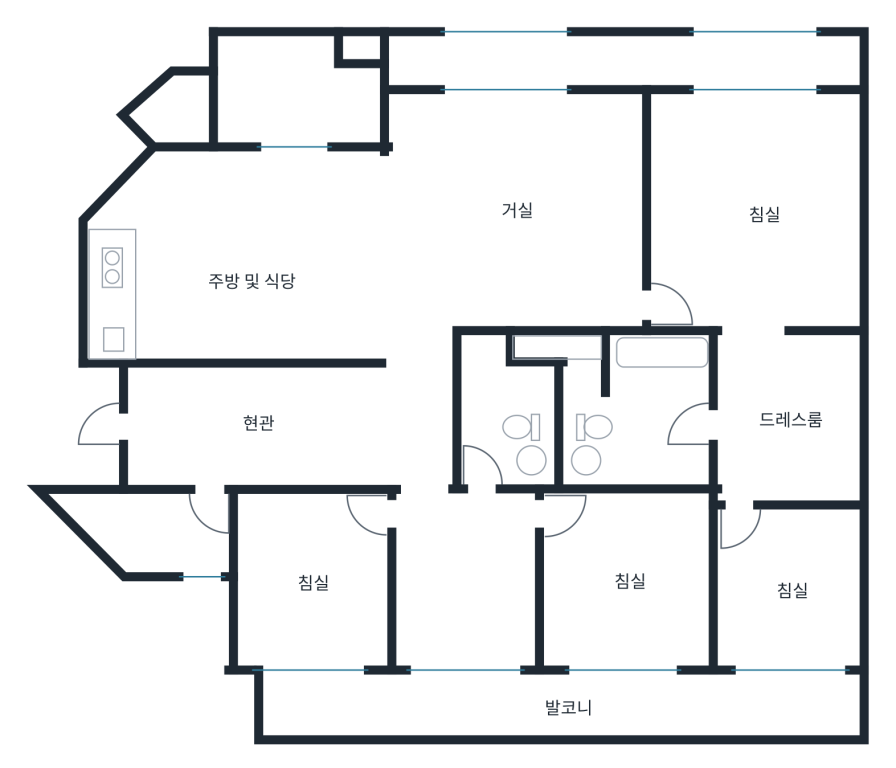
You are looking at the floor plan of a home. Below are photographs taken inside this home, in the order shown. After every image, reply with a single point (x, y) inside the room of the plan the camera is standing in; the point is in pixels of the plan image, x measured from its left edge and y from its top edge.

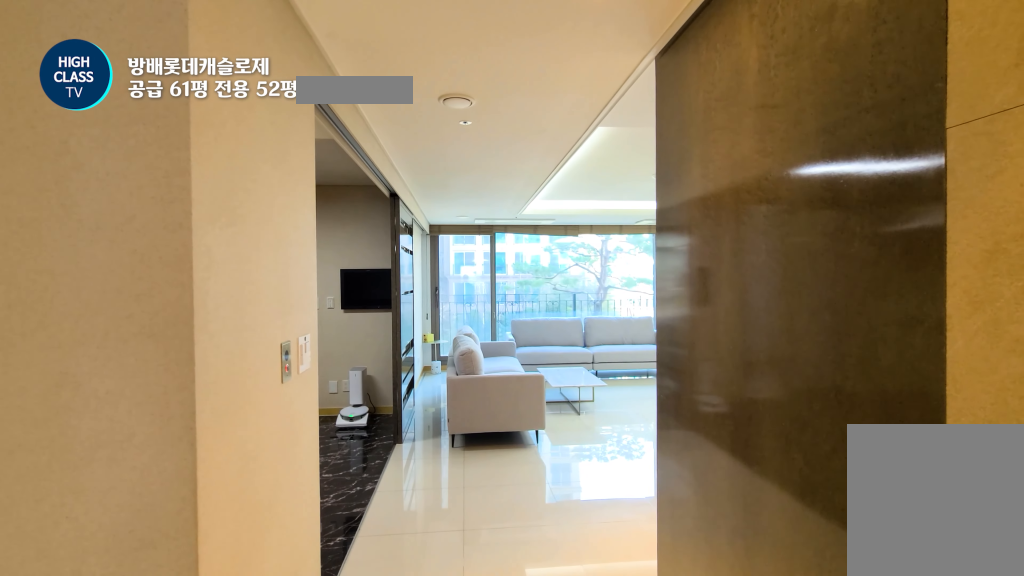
(418, 407)
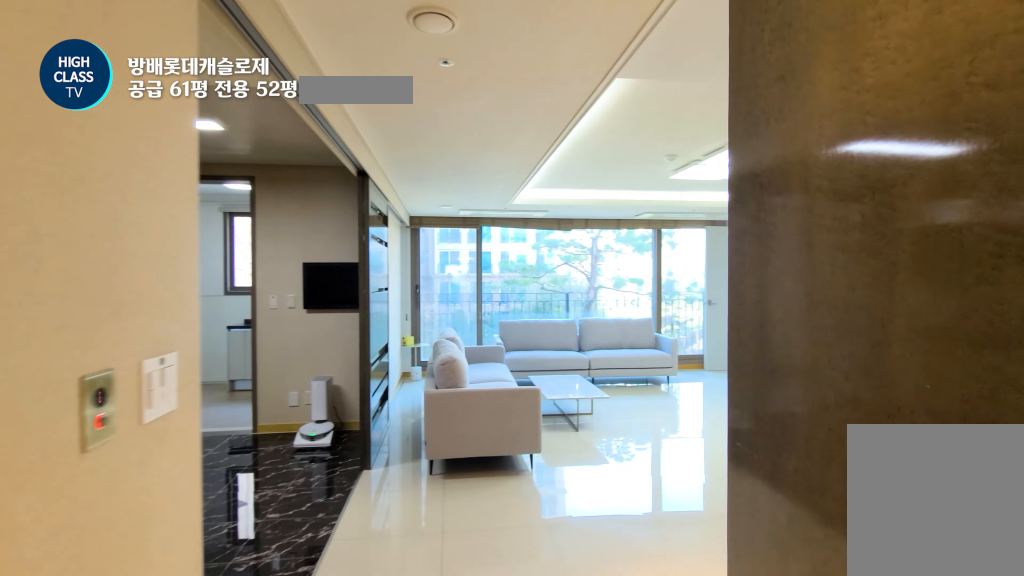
(418, 407)
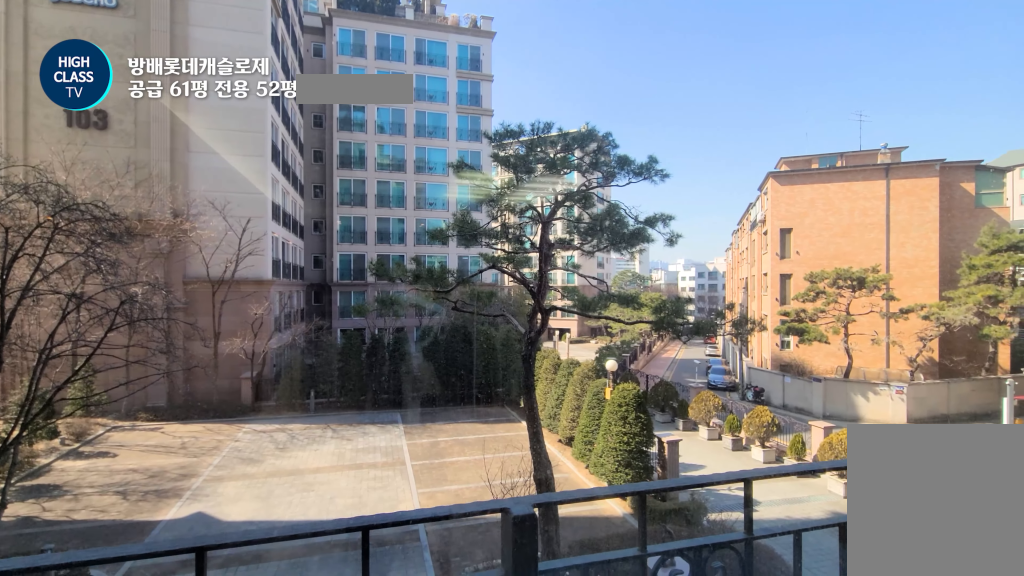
(515, 196)
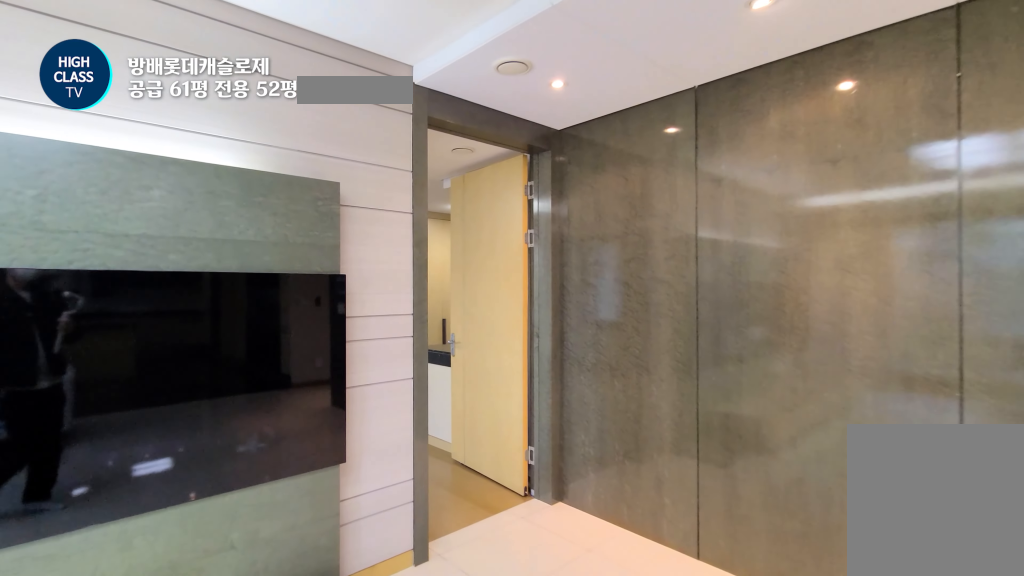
(515, 196)
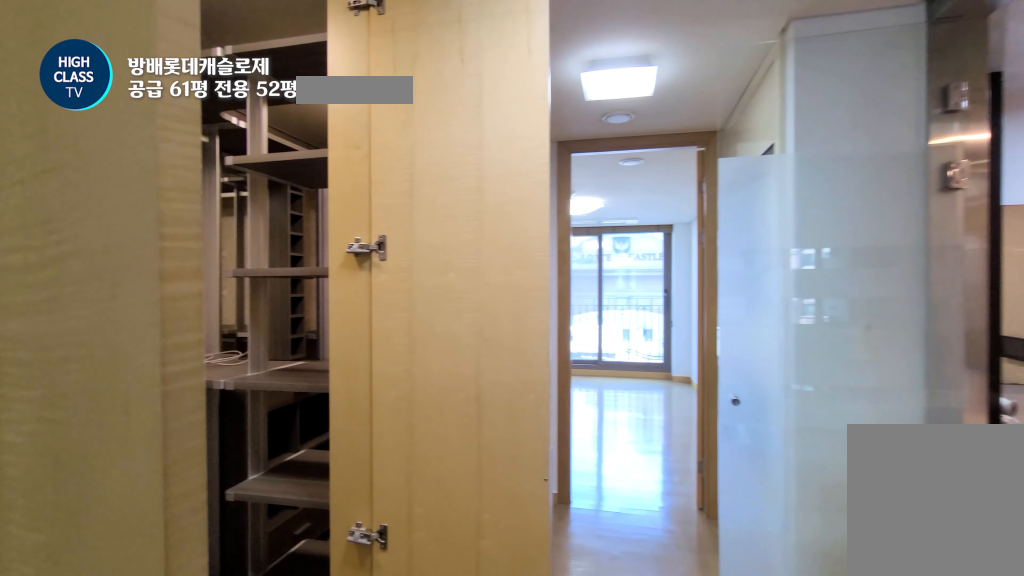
(787, 414)
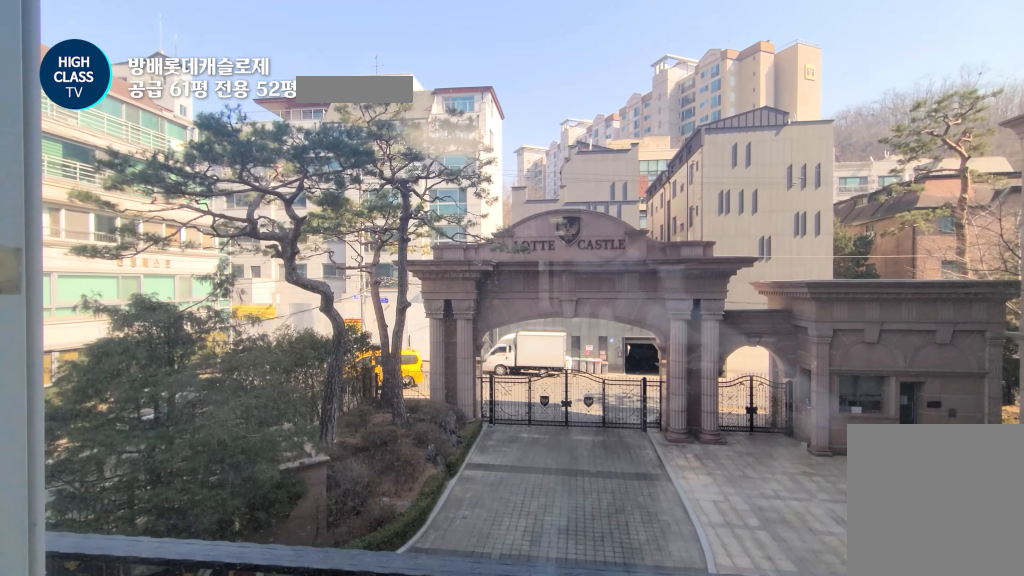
(791, 618)
